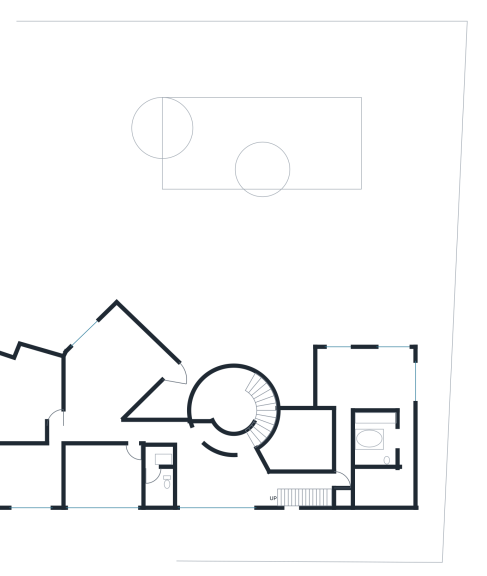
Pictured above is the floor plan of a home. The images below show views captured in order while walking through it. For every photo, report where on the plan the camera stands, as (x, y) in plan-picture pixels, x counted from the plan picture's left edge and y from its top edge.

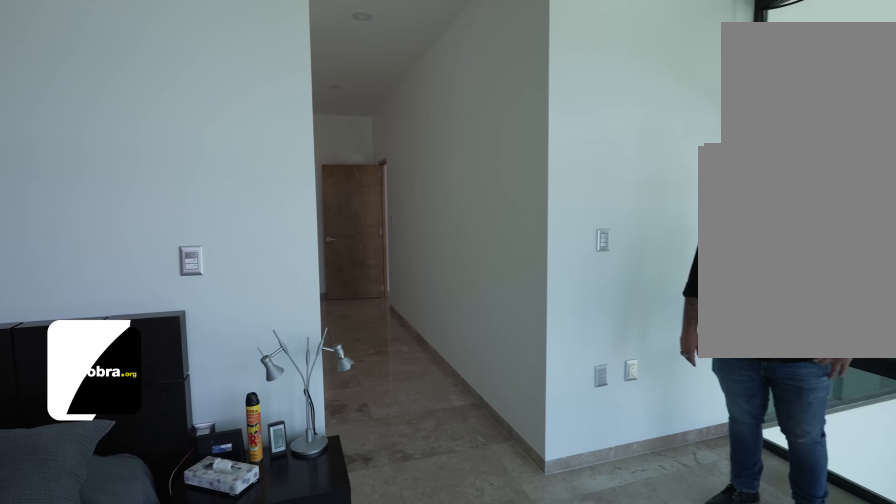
(343, 382)
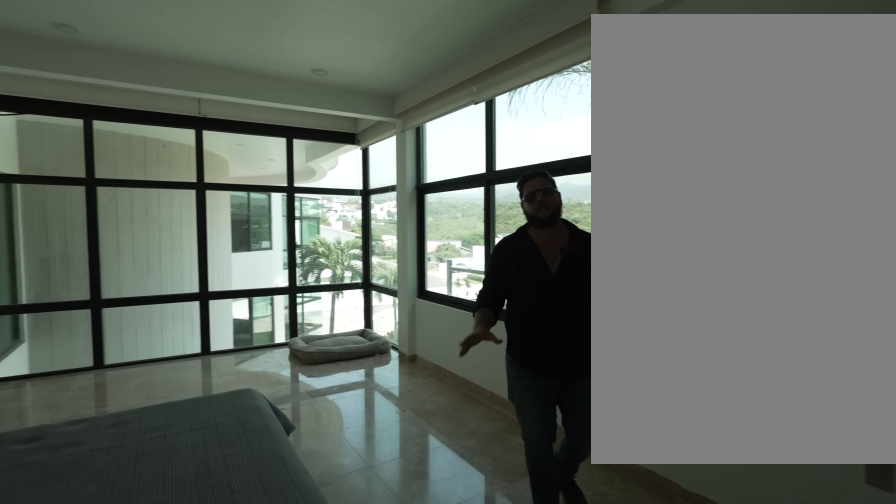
(404, 393)
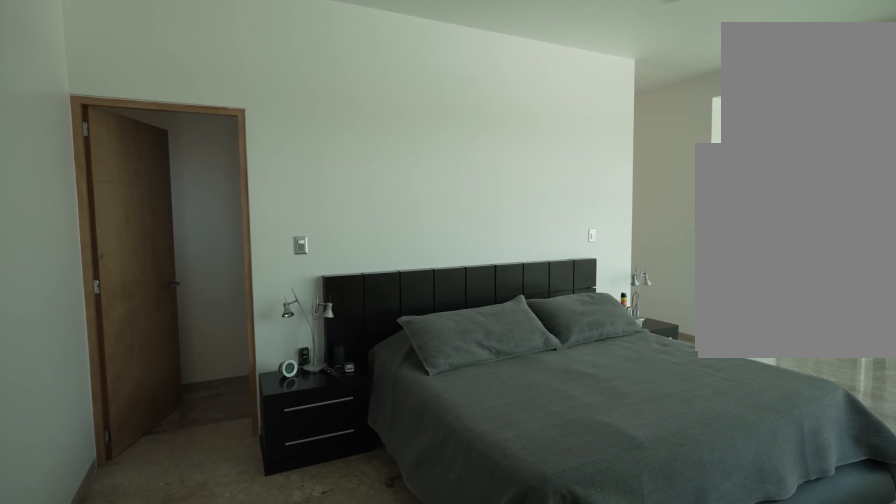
(405, 371)
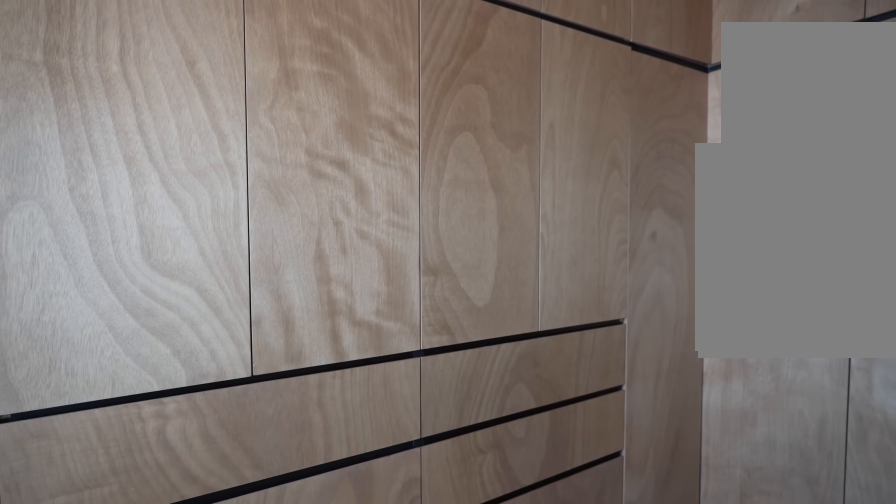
(380, 489)
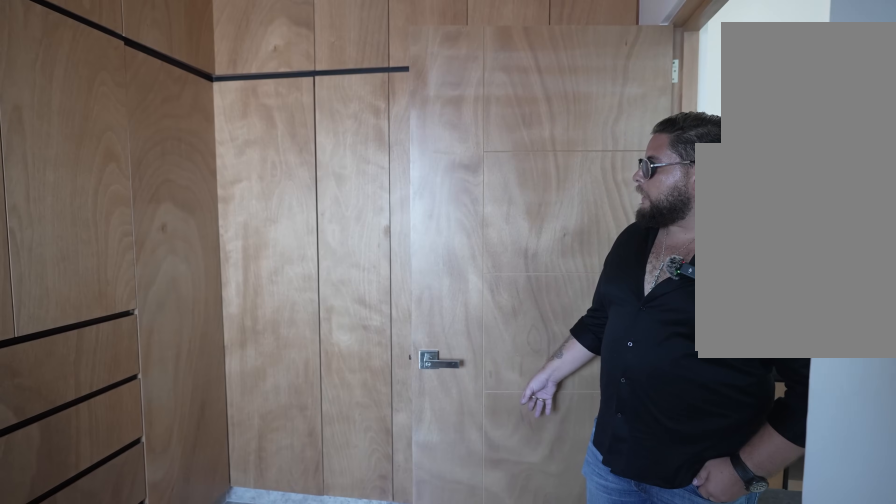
(380, 489)
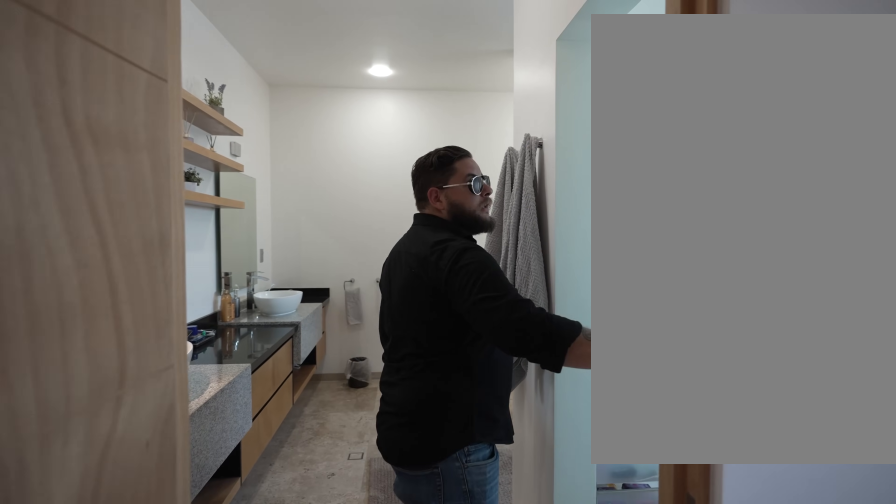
(402, 443)
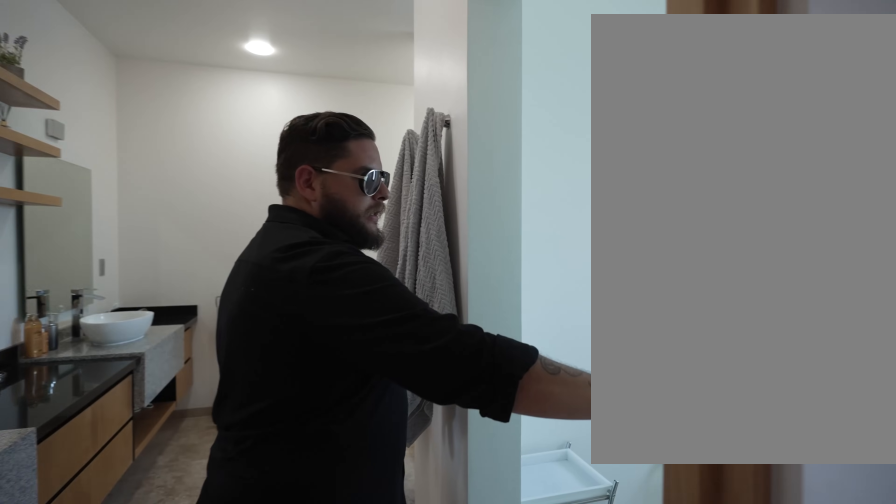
(398, 443)
